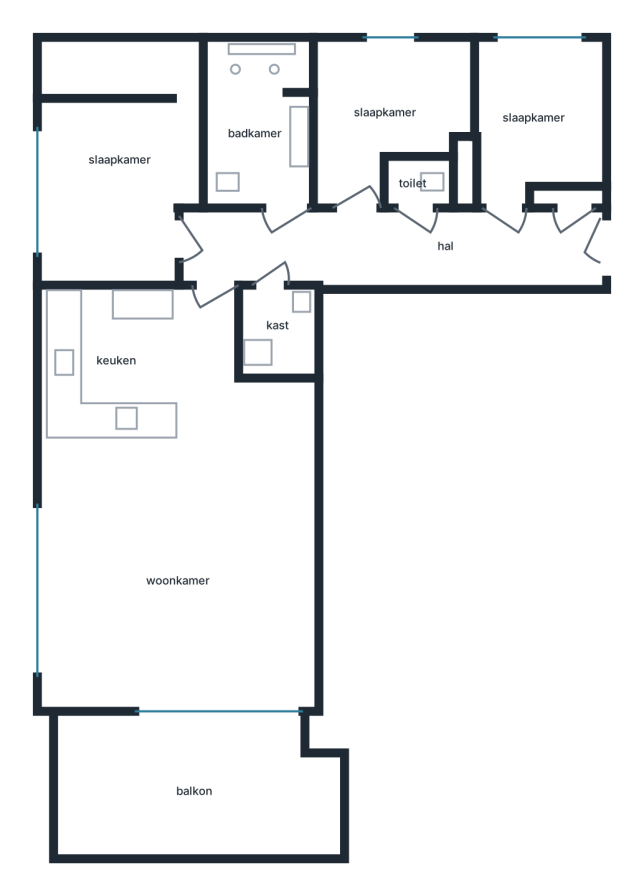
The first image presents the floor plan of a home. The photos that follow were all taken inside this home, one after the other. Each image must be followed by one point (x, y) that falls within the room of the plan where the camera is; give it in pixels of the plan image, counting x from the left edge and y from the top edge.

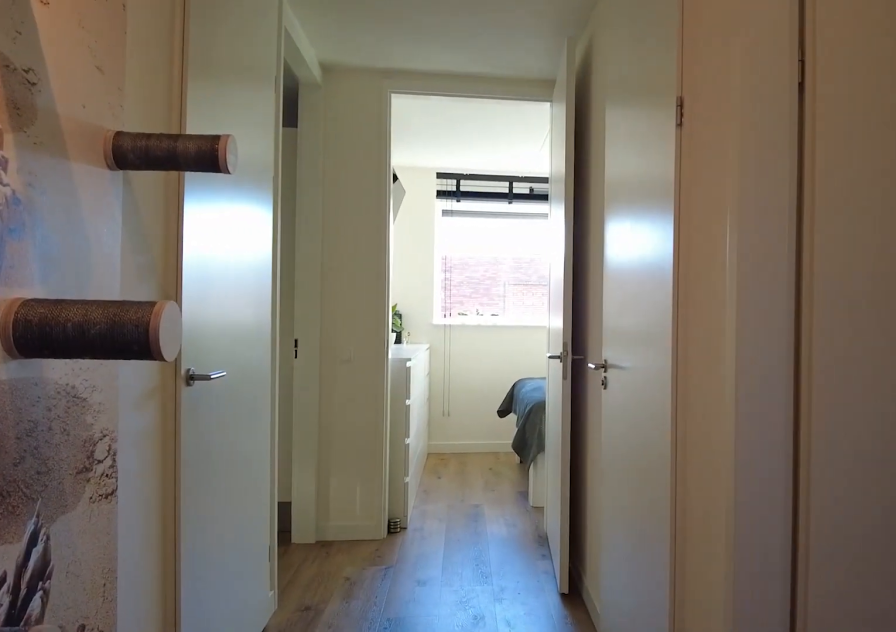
(388, 246)
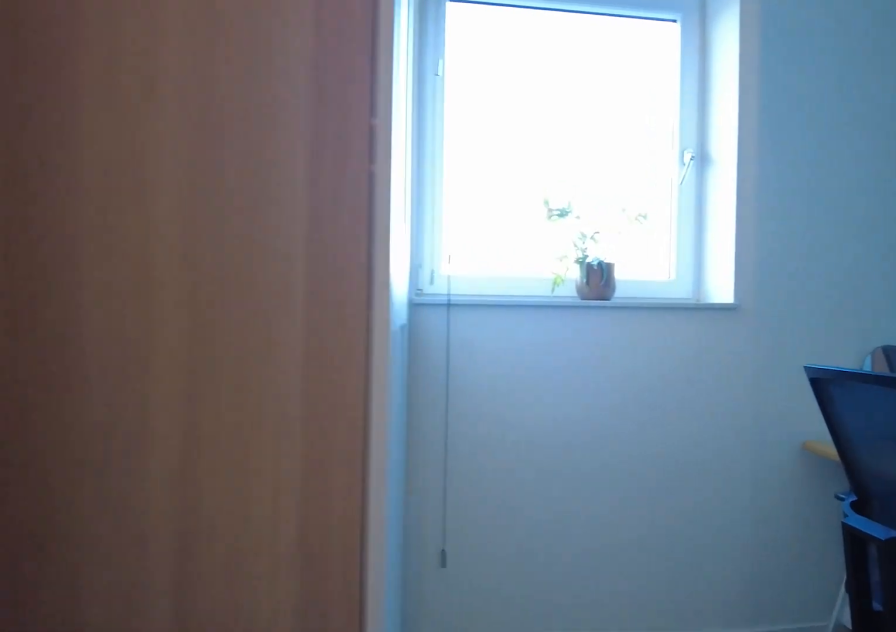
(384, 112)
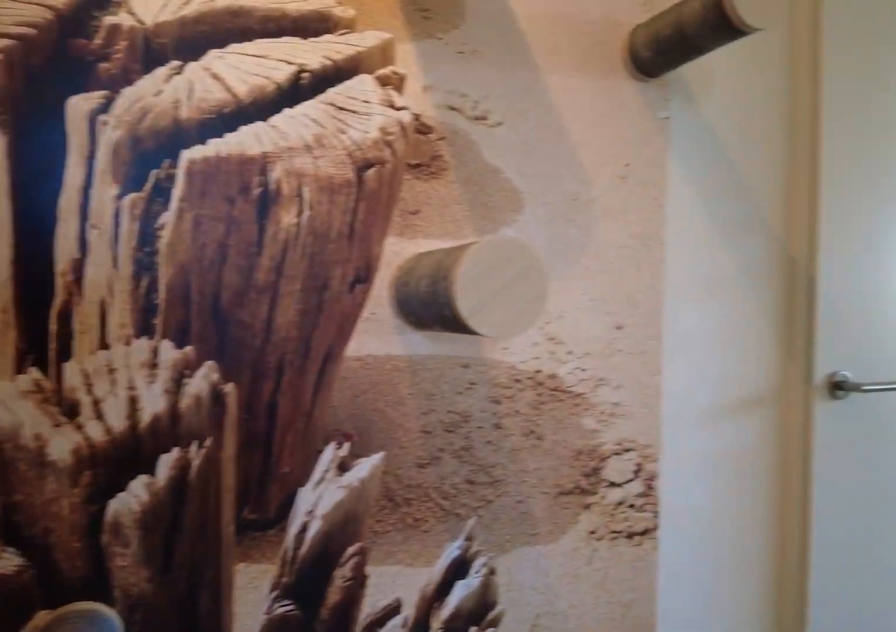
(389, 246)
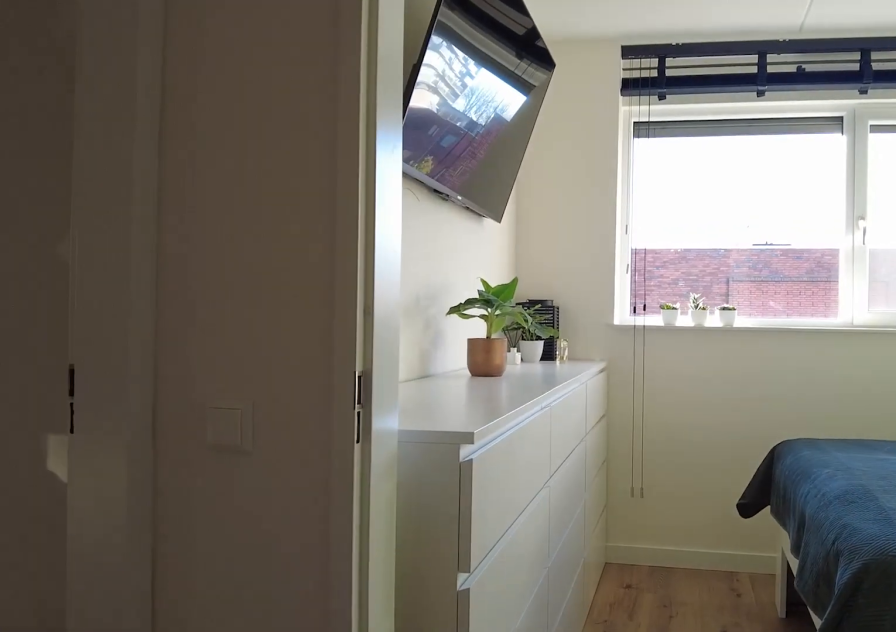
(389, 246)
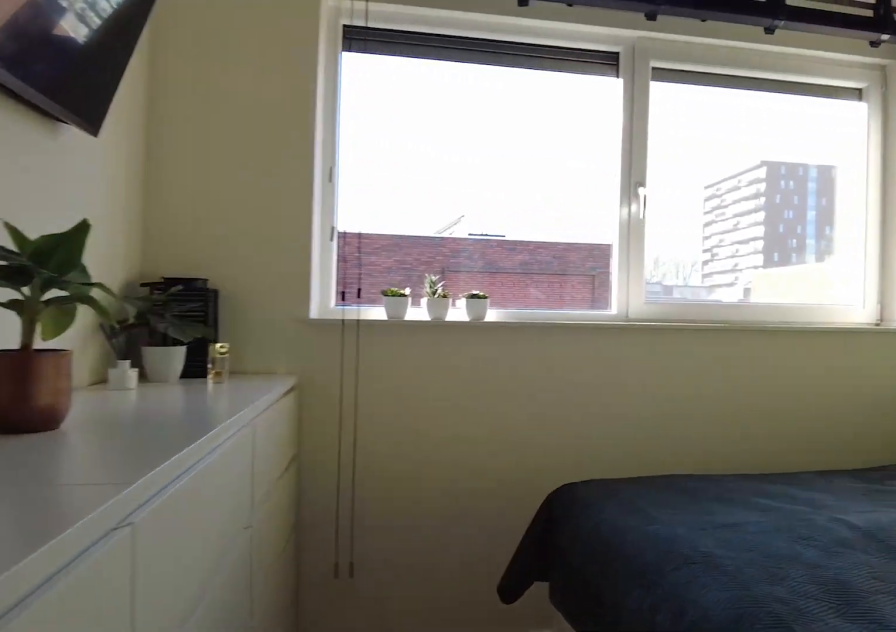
(119, 159)
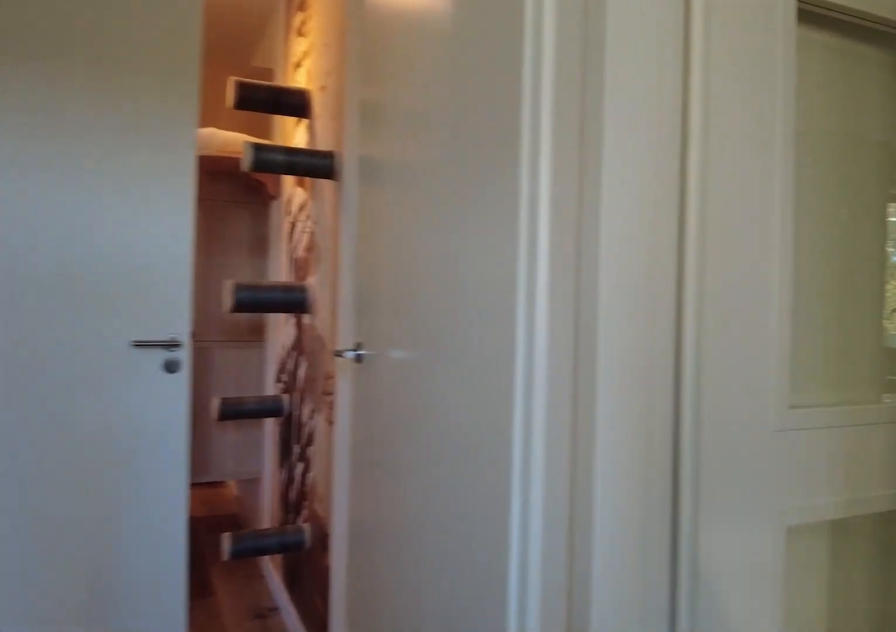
(391, 246)
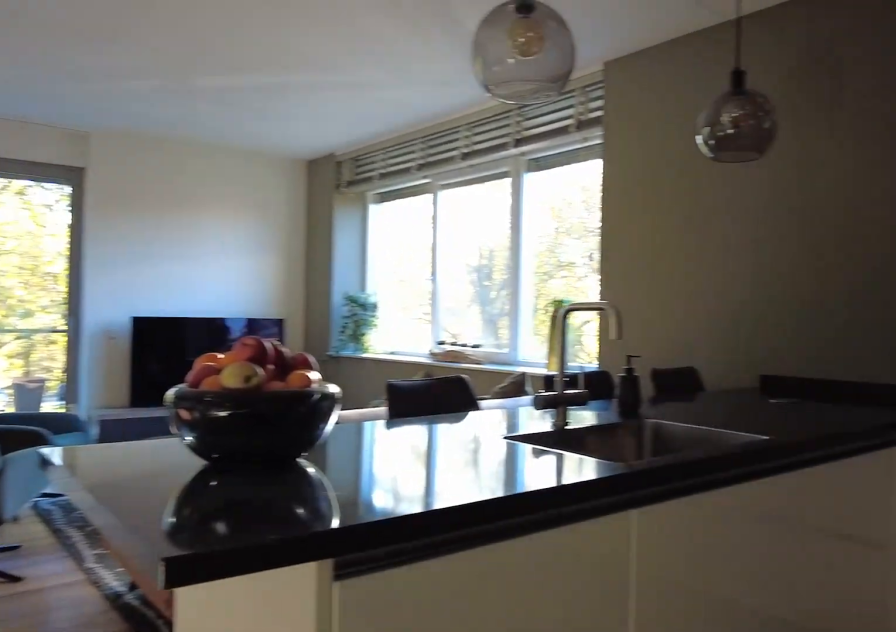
(172, 508)
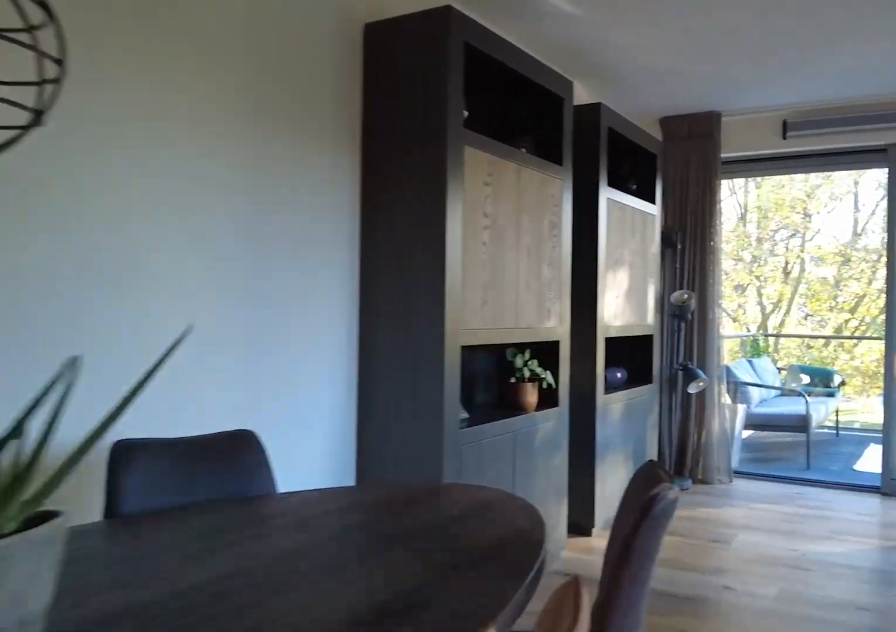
(172, 508)
